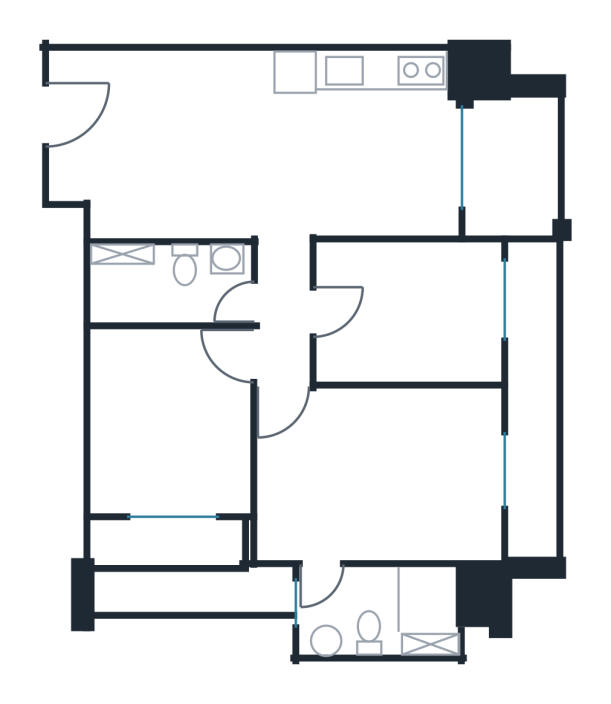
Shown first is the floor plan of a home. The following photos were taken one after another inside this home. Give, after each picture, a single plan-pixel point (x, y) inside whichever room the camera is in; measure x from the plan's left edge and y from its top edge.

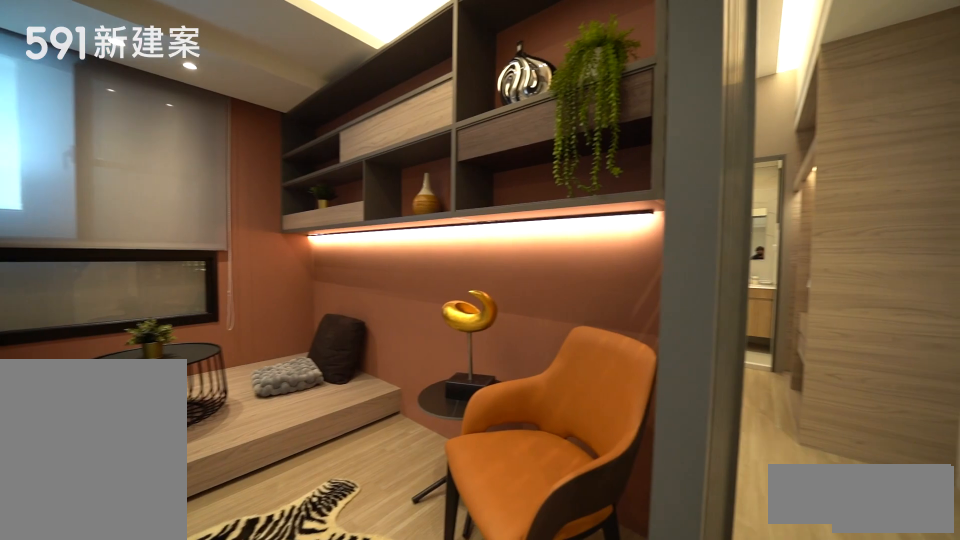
(411, 312)
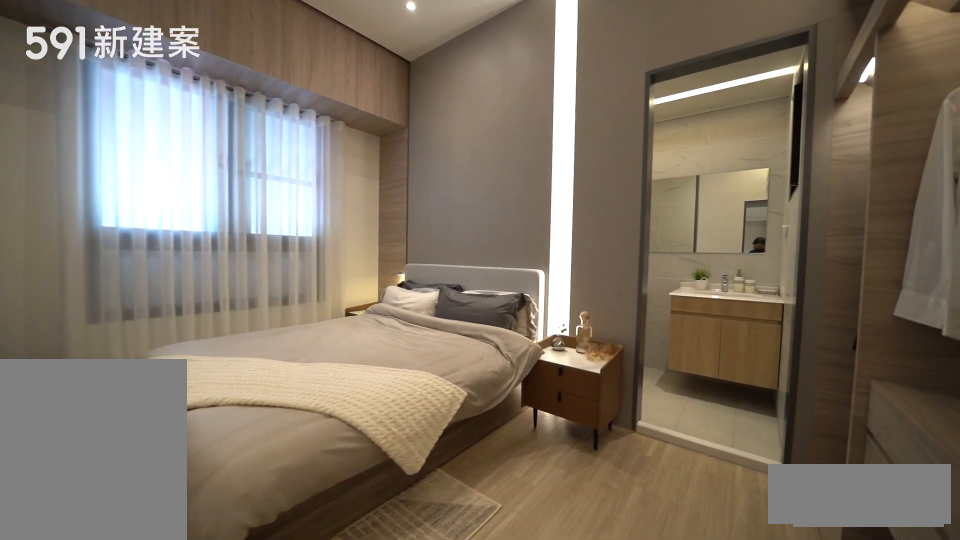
(382, 473)
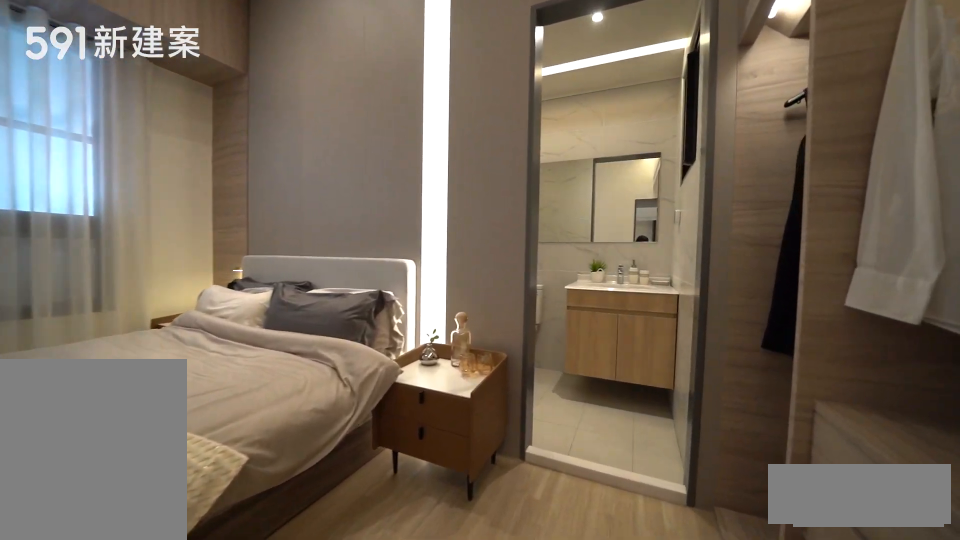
(382, 473)
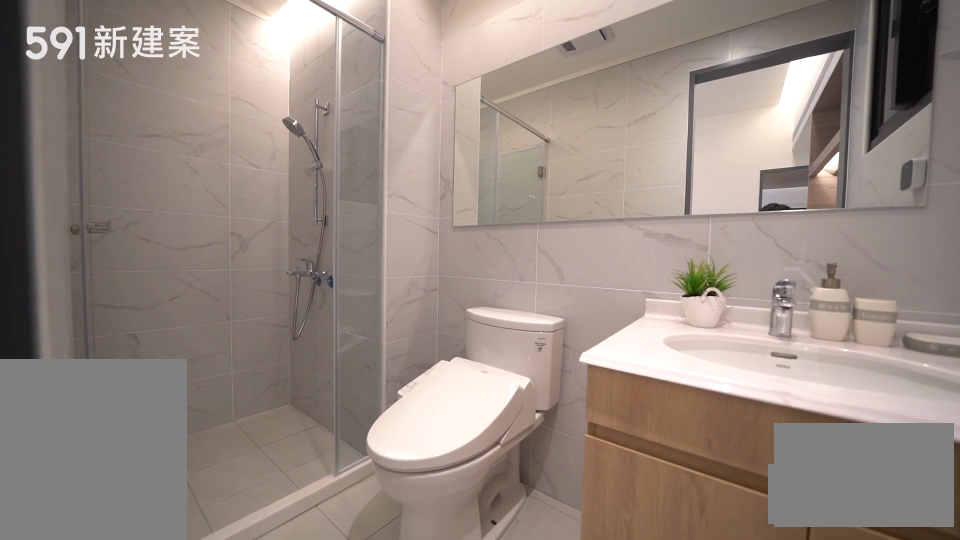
(376, 610)
